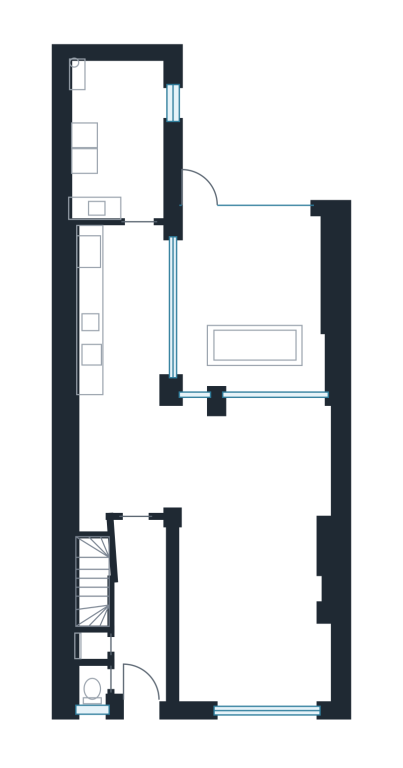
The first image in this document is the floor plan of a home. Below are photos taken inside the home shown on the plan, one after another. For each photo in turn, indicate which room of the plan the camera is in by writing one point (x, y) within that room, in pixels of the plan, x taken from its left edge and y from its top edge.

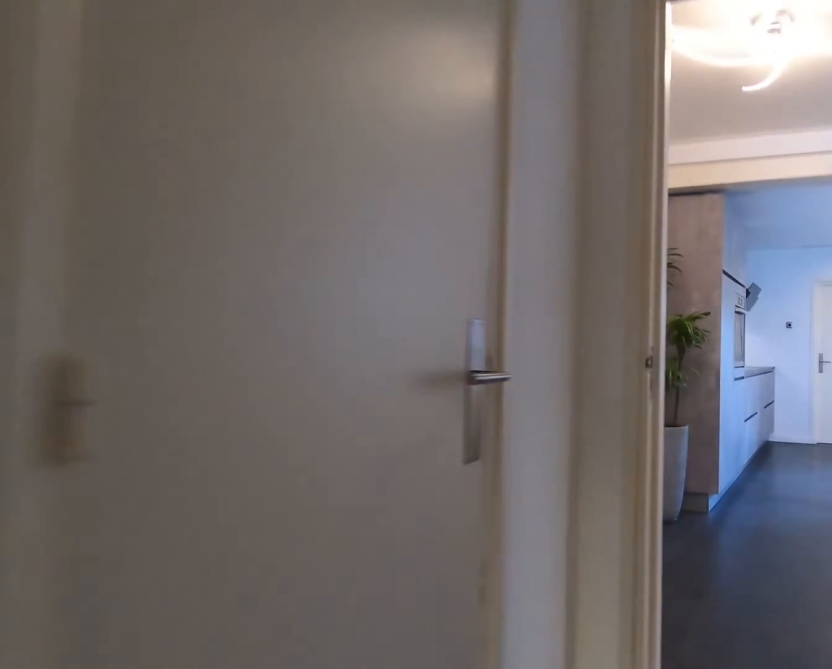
(140, 608)
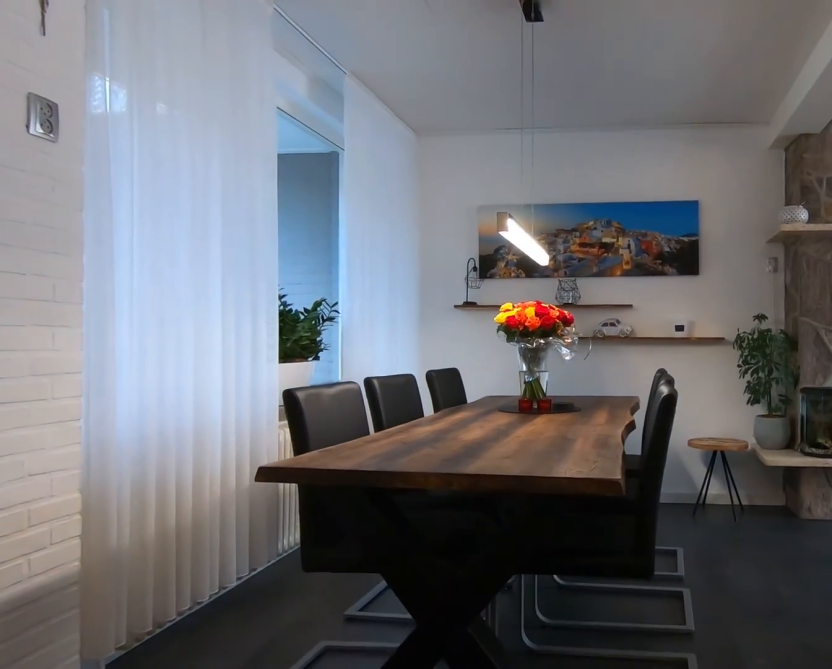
(204, 457)
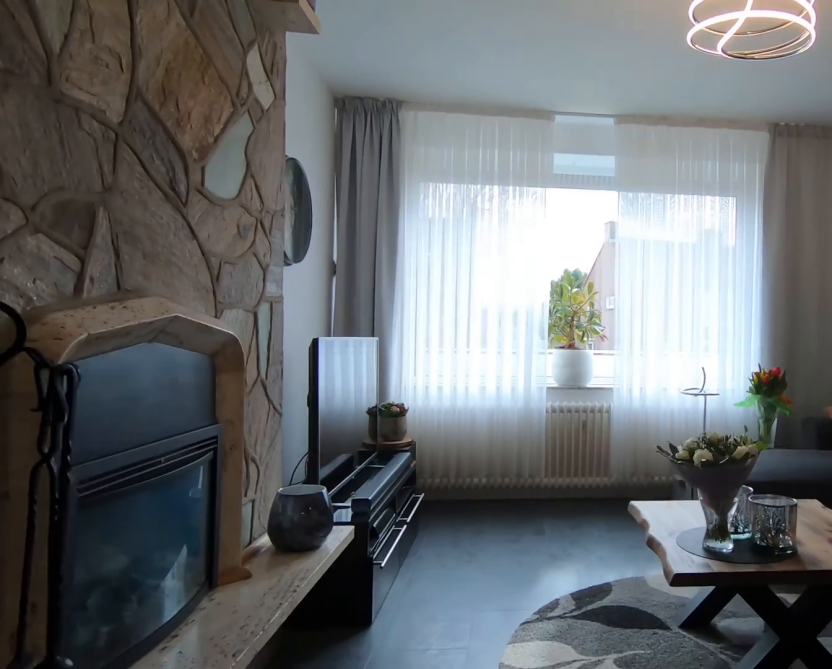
(251, 613)
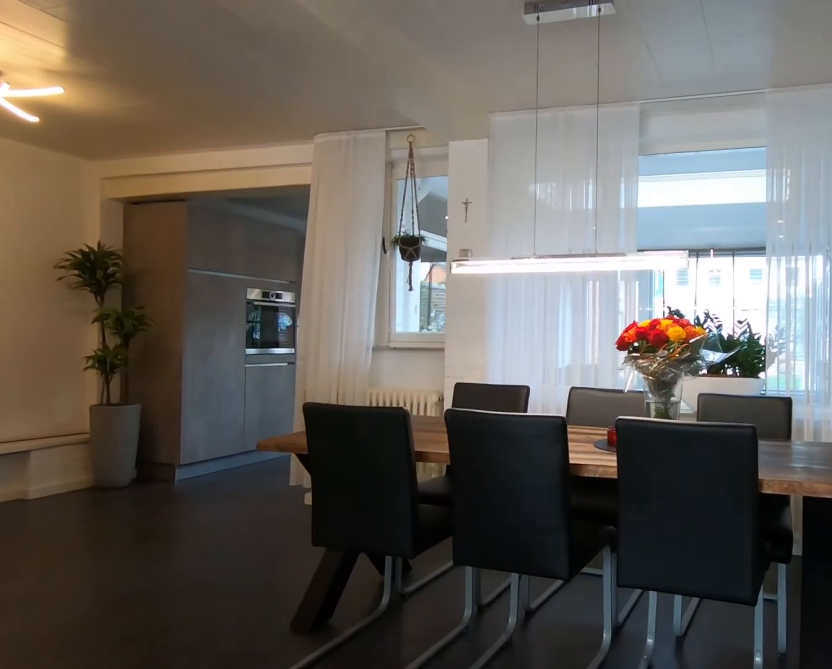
(251, 613)
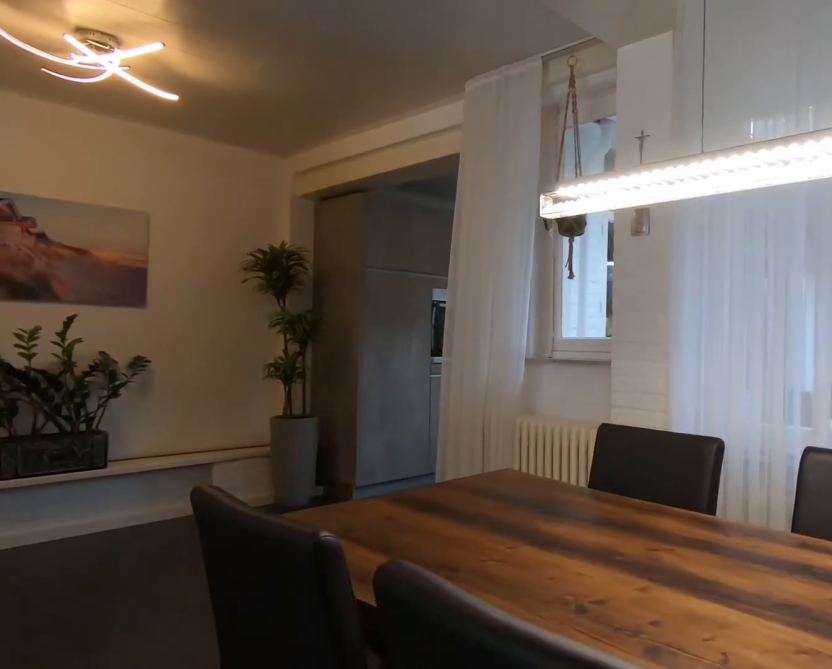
(204, 457)
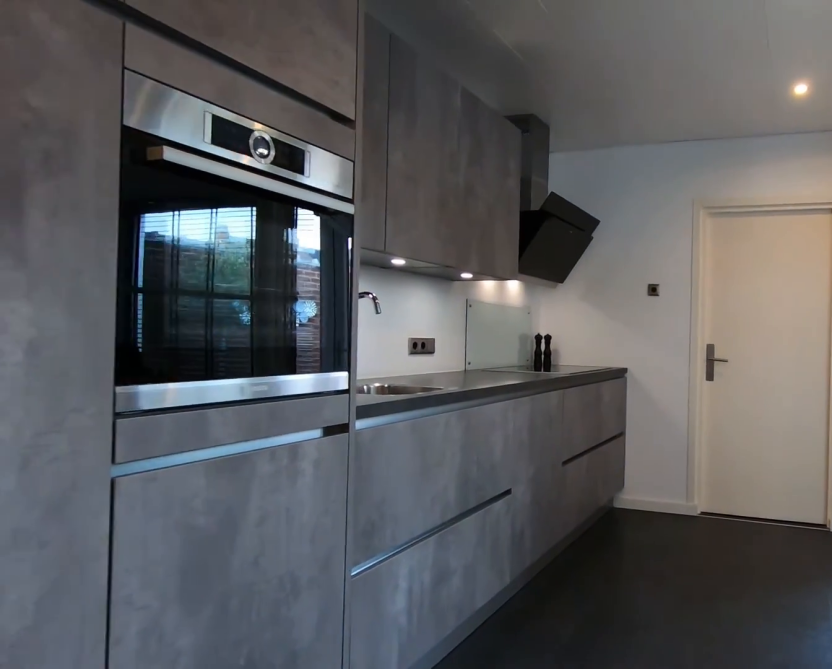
(132, 311)
